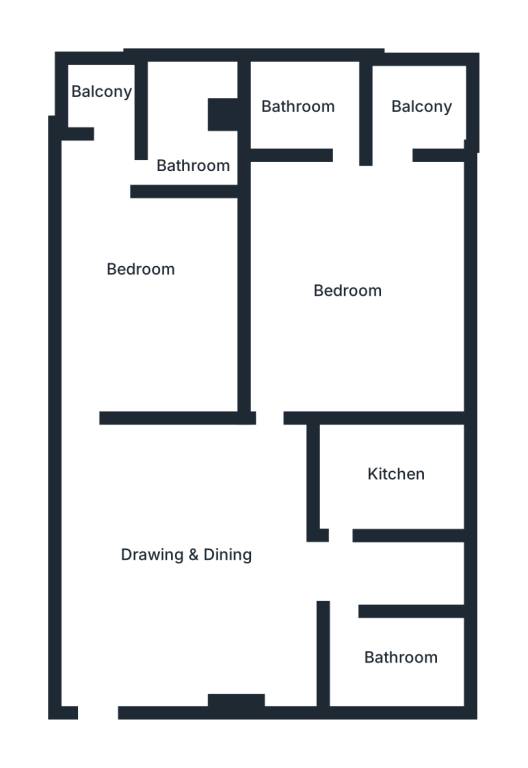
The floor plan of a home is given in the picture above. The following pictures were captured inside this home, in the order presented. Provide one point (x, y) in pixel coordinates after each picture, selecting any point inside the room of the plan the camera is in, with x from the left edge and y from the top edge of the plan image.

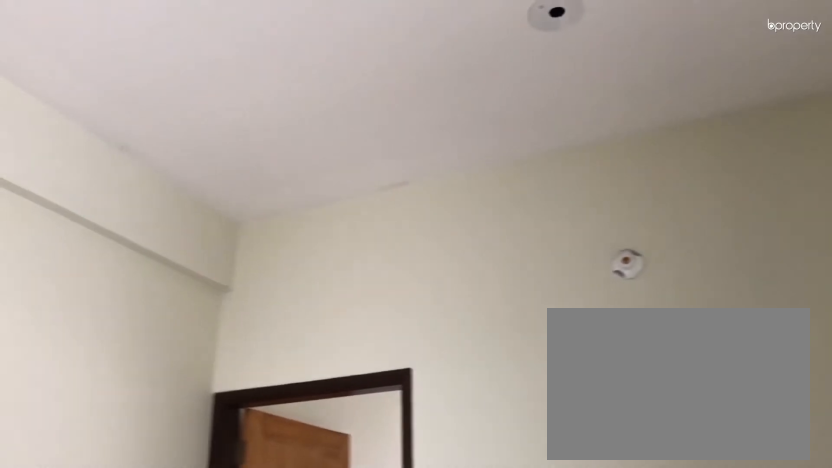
(185, 538)
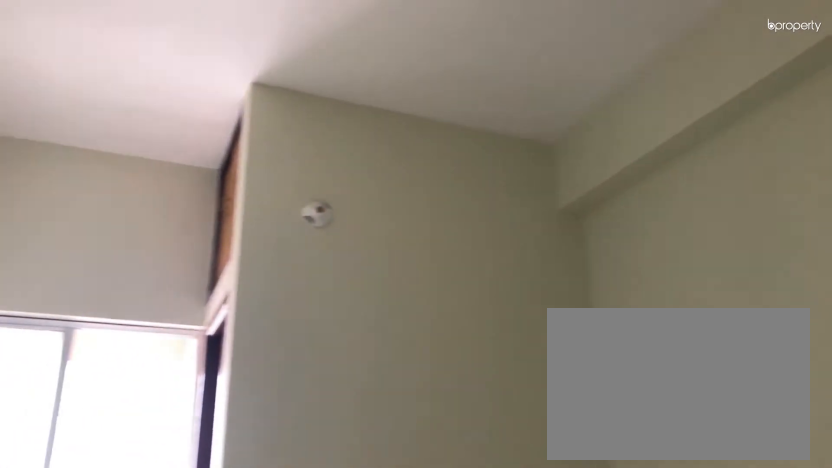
(136, 259)
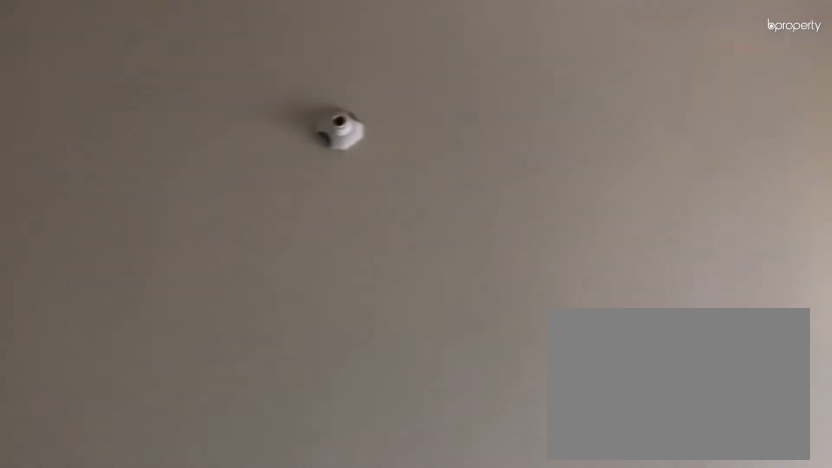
(127, 249)
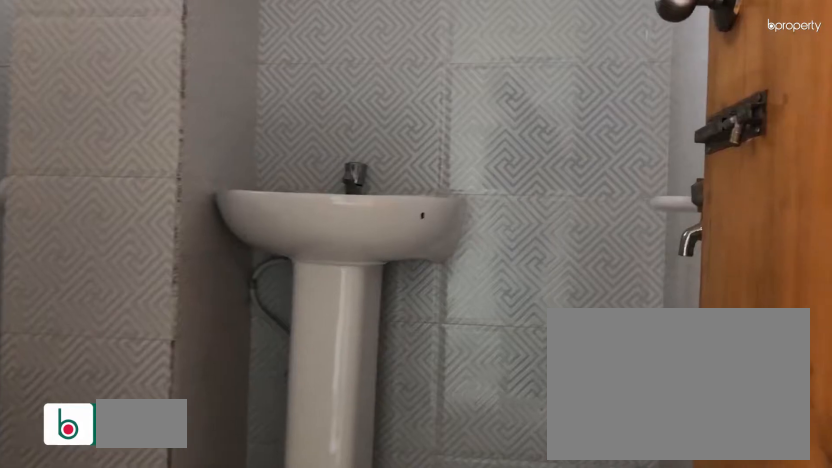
(188, 121)
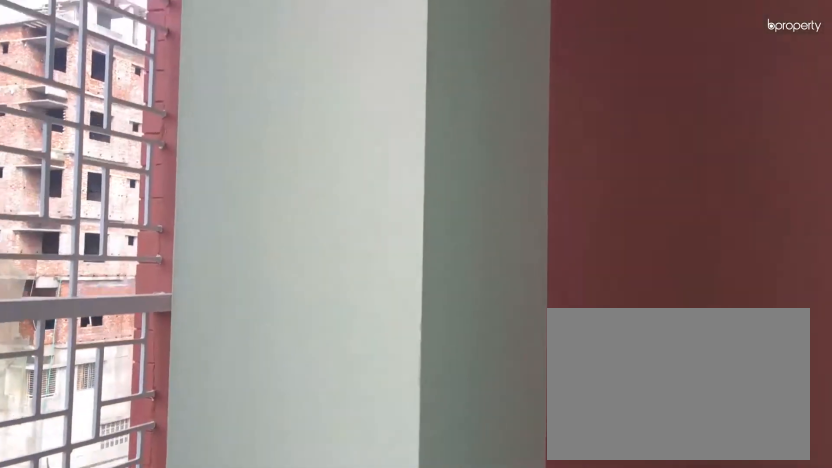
(422, 106)
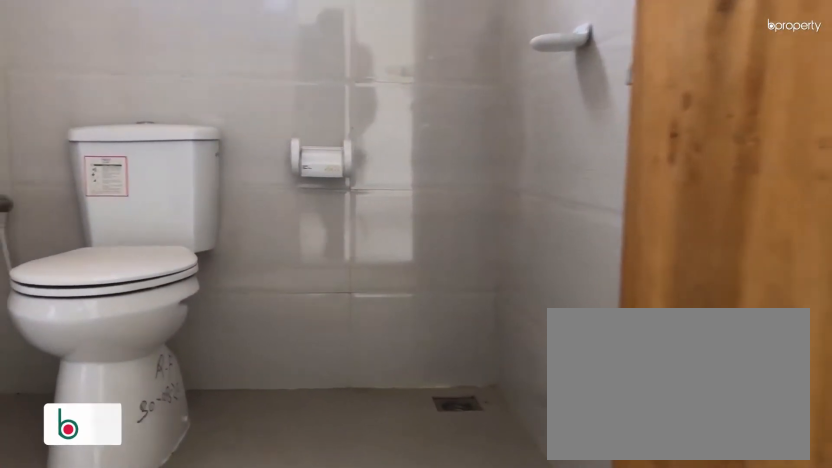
(308, 102)
